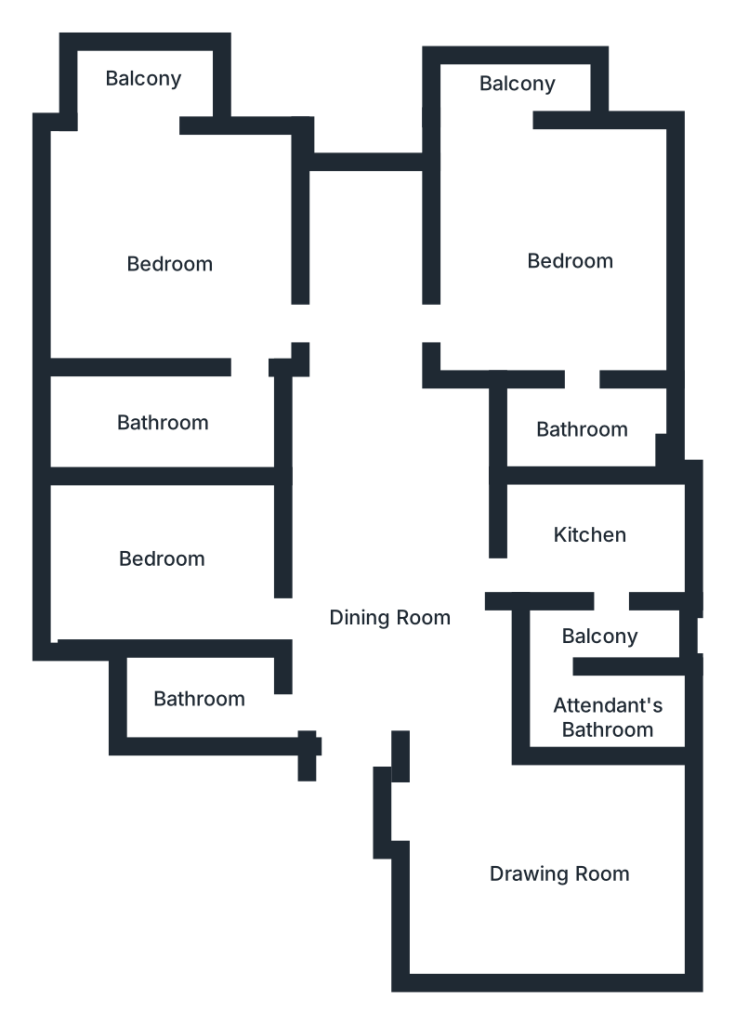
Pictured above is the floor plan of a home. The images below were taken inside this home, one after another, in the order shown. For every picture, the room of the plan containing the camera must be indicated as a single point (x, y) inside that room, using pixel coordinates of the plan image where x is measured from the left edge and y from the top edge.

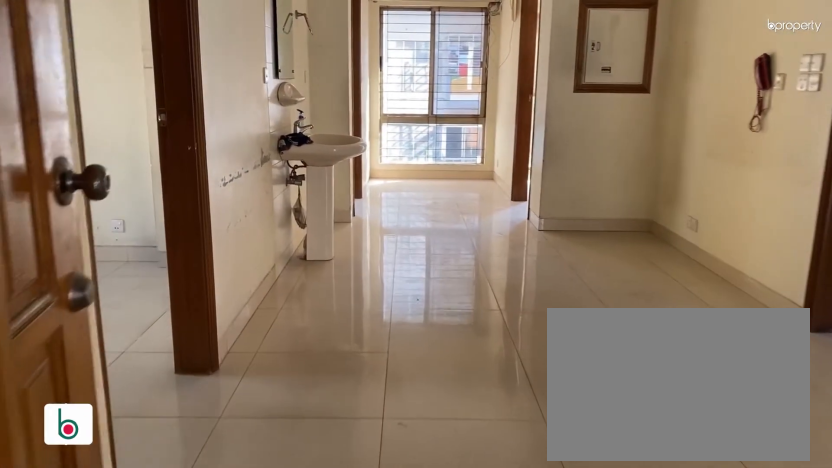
(378, 643)
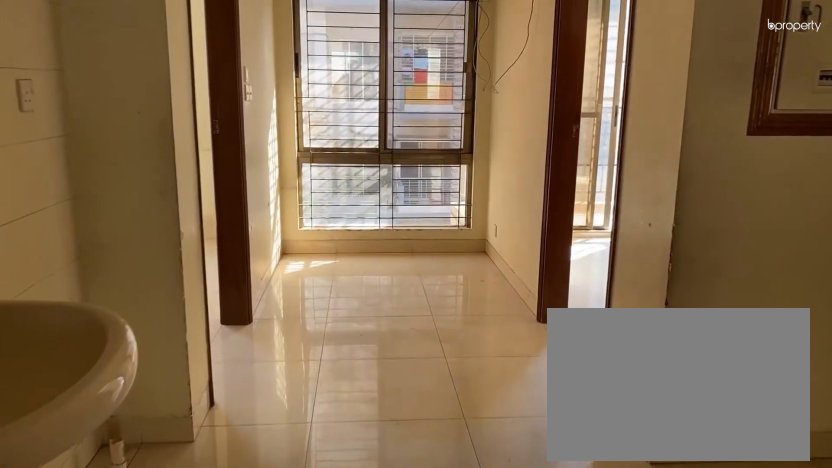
(359, 415)
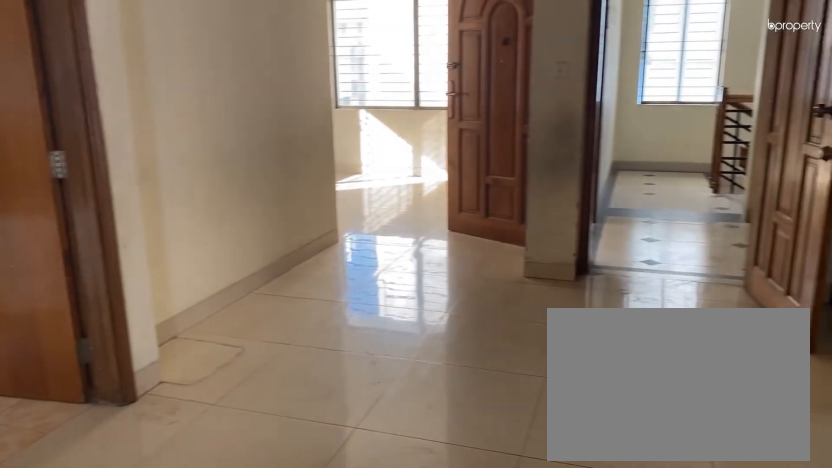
(359, 415)
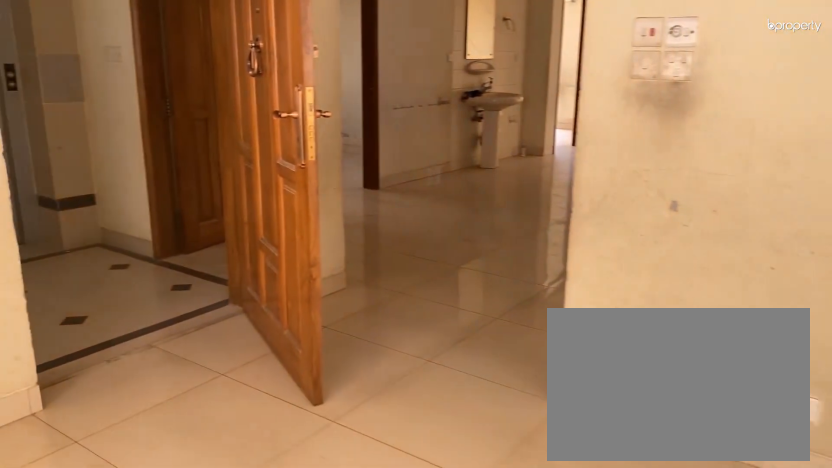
(541, 870)
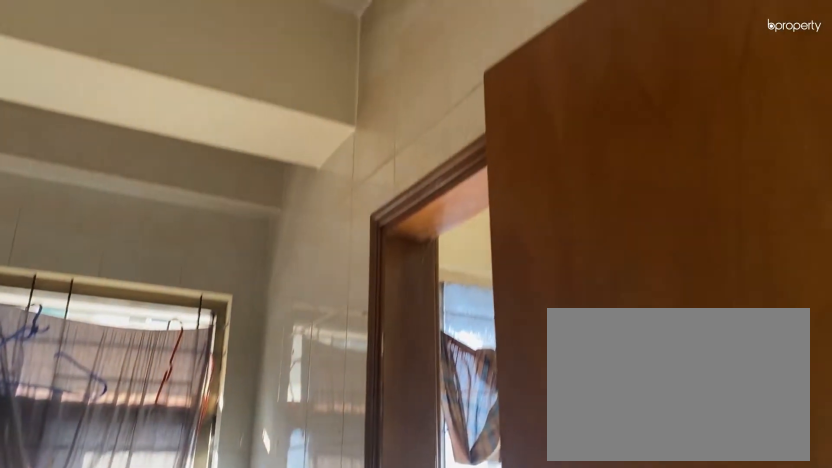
(586, 536)
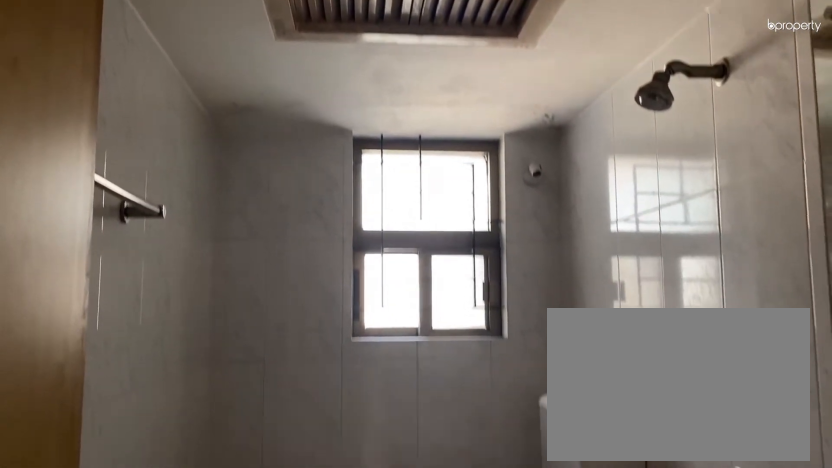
(197, 694)
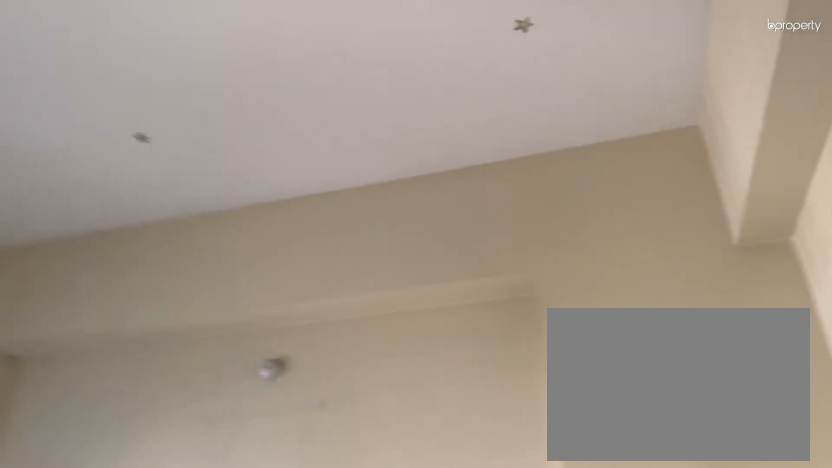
(160, 547)
